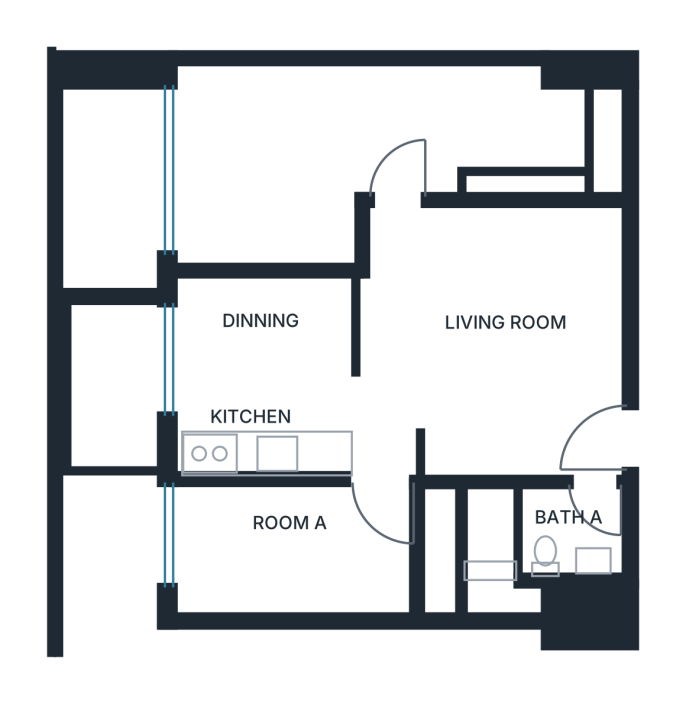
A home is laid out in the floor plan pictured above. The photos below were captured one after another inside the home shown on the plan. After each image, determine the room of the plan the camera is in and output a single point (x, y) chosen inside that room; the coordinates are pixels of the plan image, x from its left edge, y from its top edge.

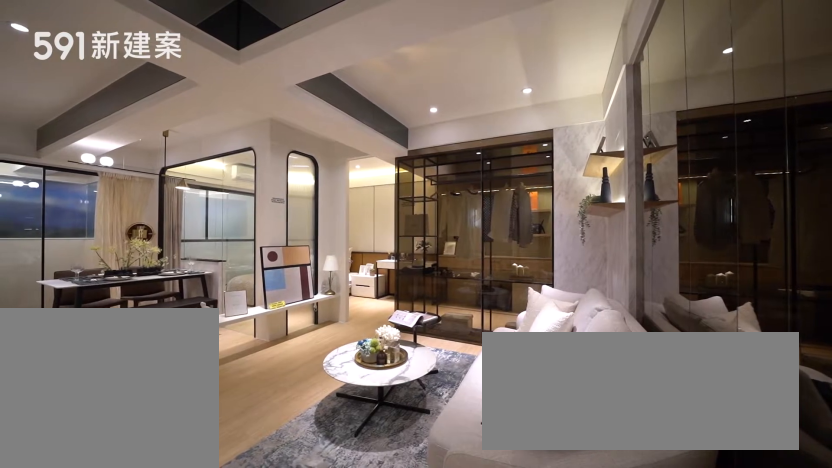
(499, 308)
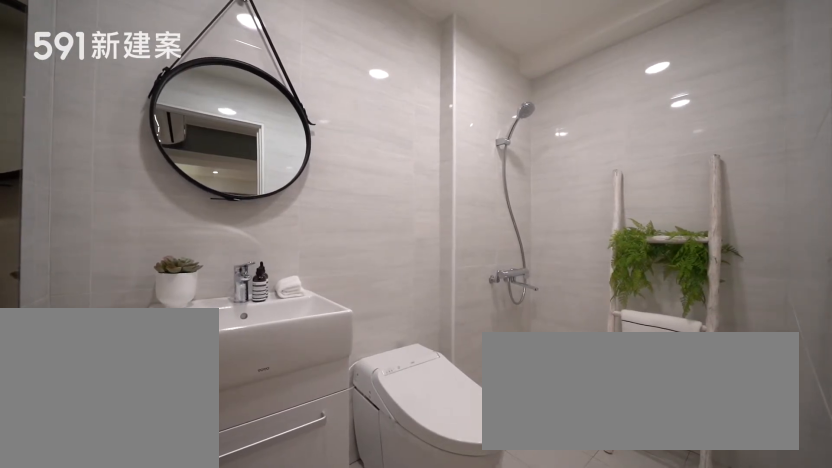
(540, 552)
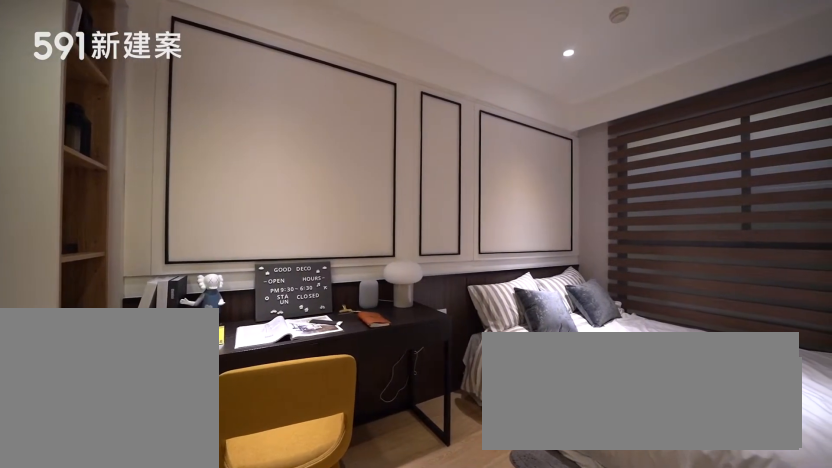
(314, 551)
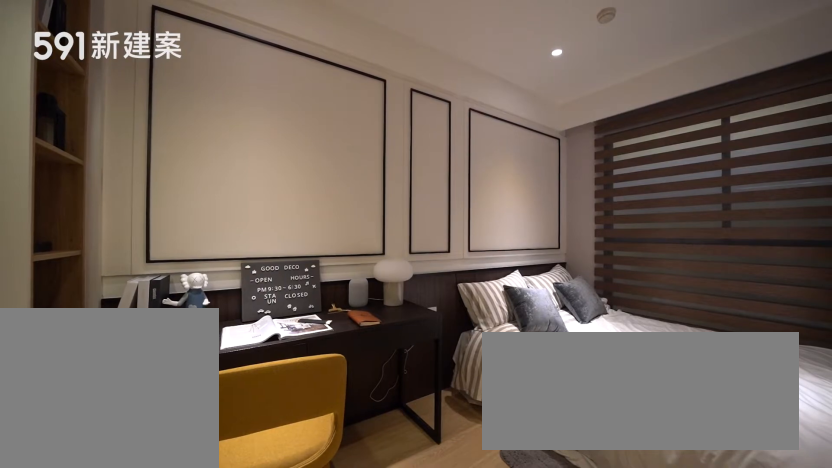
(314, 551)
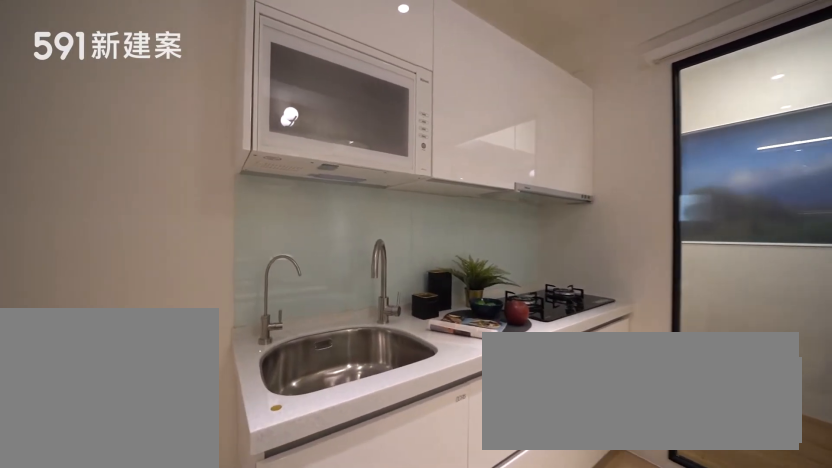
(256, 431)
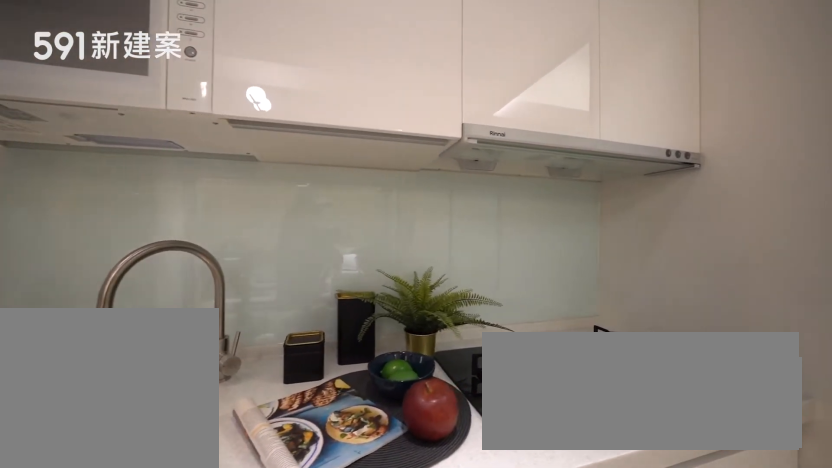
(256, 431)
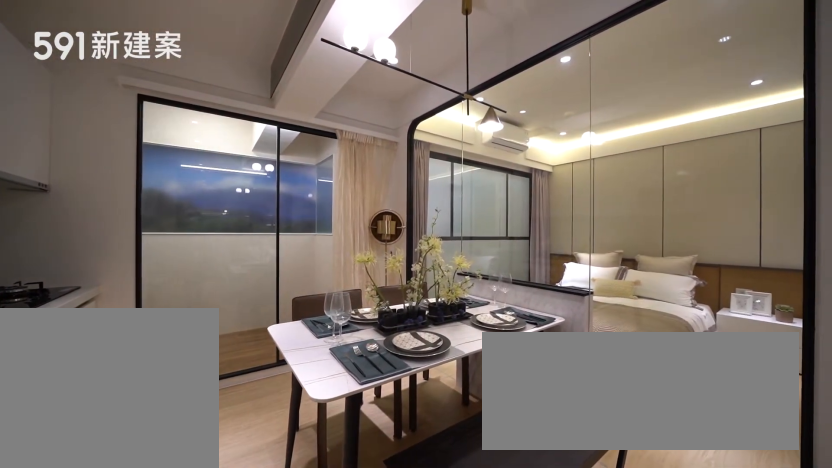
(262, 337)
